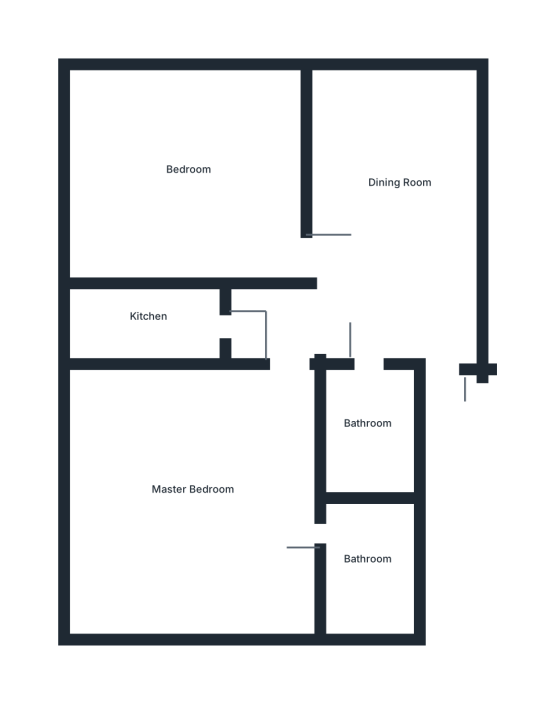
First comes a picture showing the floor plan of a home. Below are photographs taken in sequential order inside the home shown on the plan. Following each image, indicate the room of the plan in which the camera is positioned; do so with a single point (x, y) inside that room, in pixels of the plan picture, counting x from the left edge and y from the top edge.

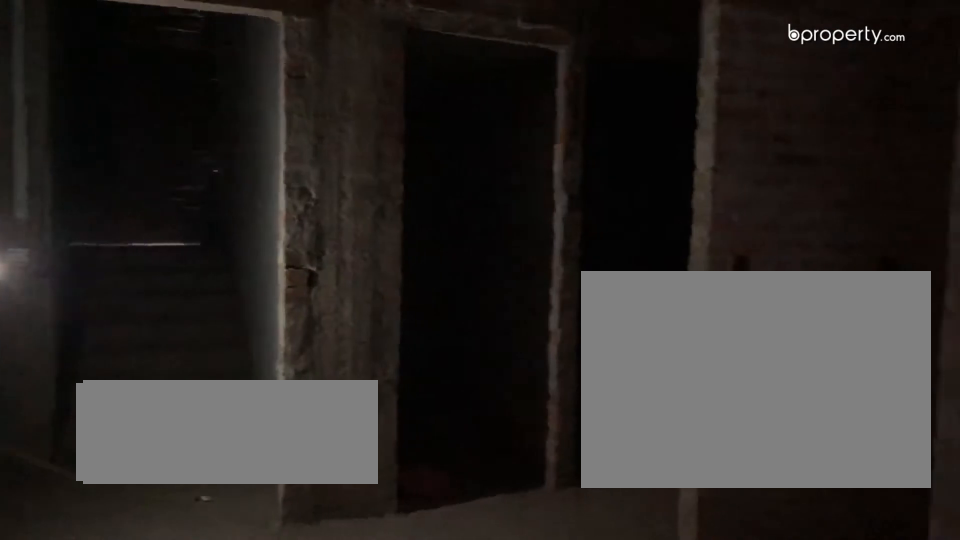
(394, 272)
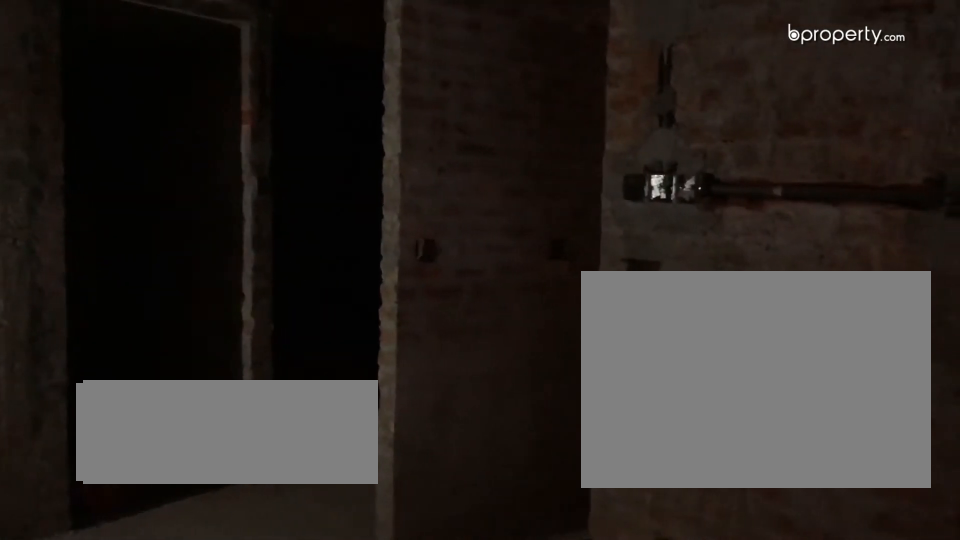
(394, 272)
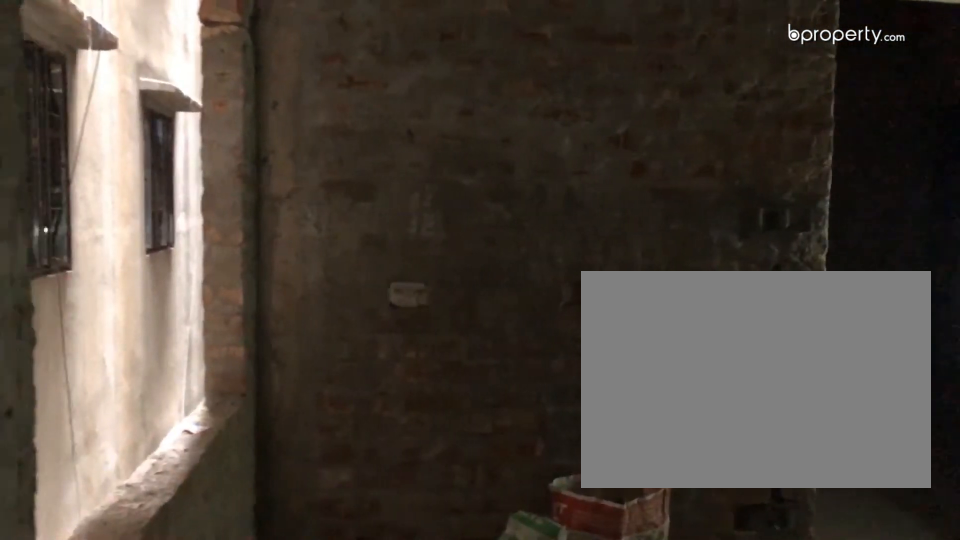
(188, 190)
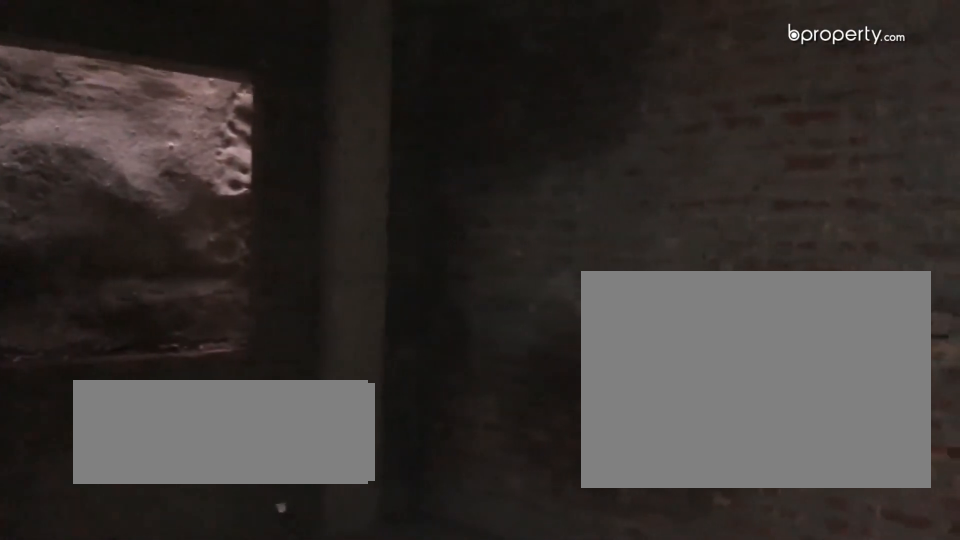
(204, 509)
